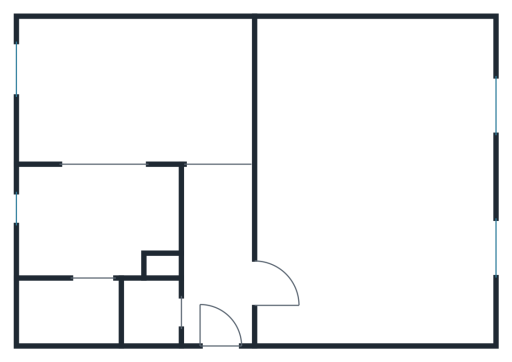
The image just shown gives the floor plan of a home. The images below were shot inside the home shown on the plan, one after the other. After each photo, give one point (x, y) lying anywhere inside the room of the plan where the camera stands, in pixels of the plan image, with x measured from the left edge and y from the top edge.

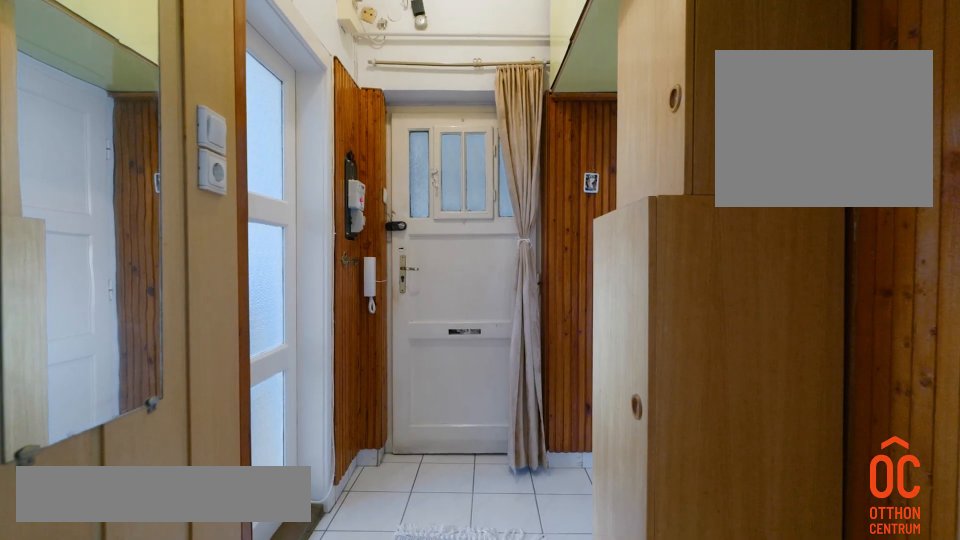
(211, 271)
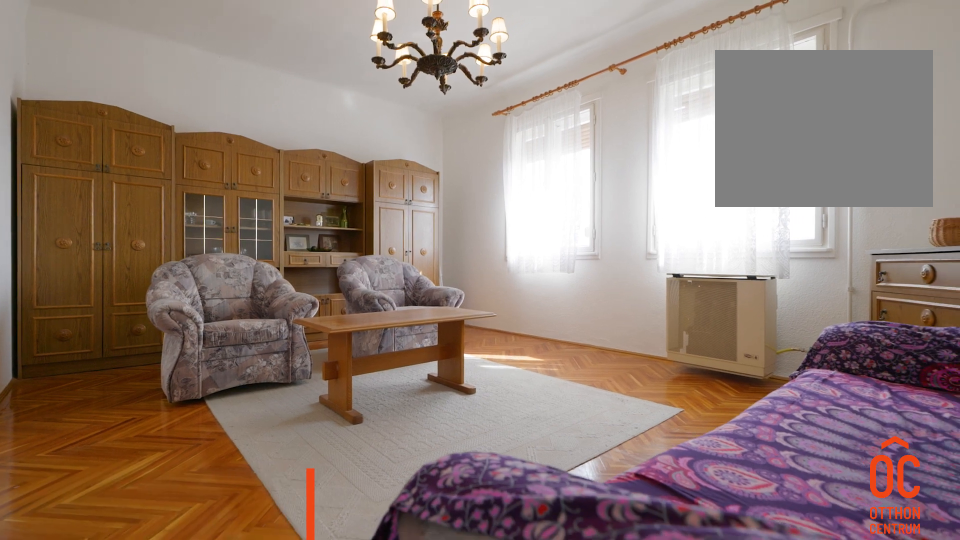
(376, 192)
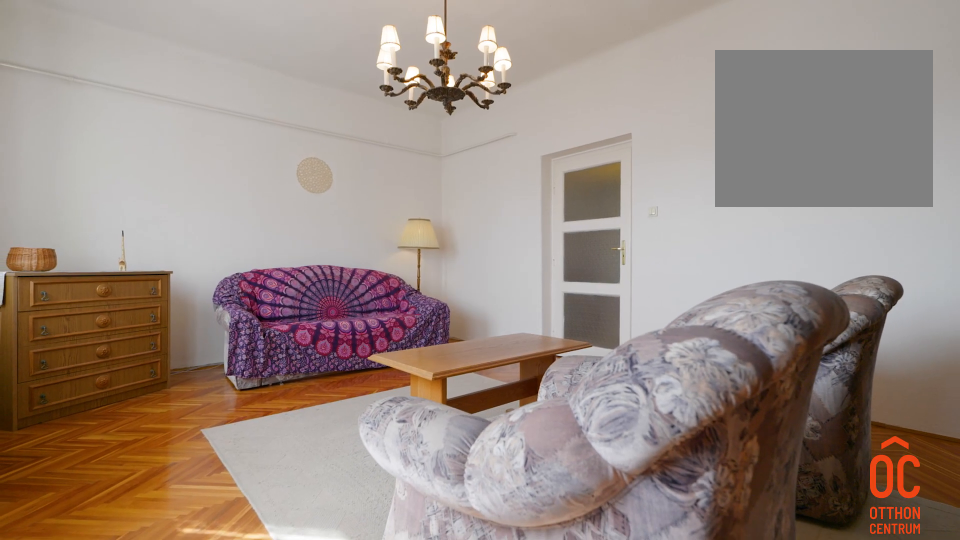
(376, 192)
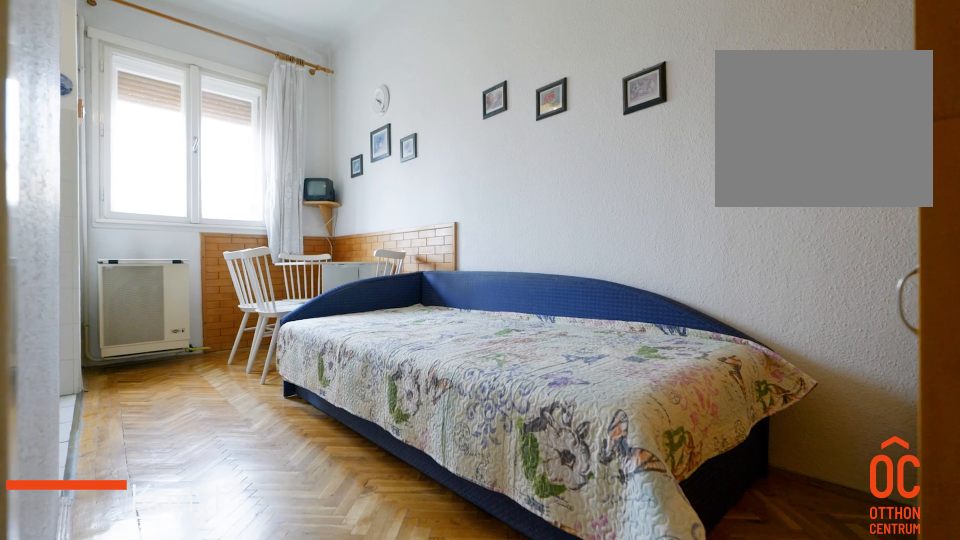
(111, 87)
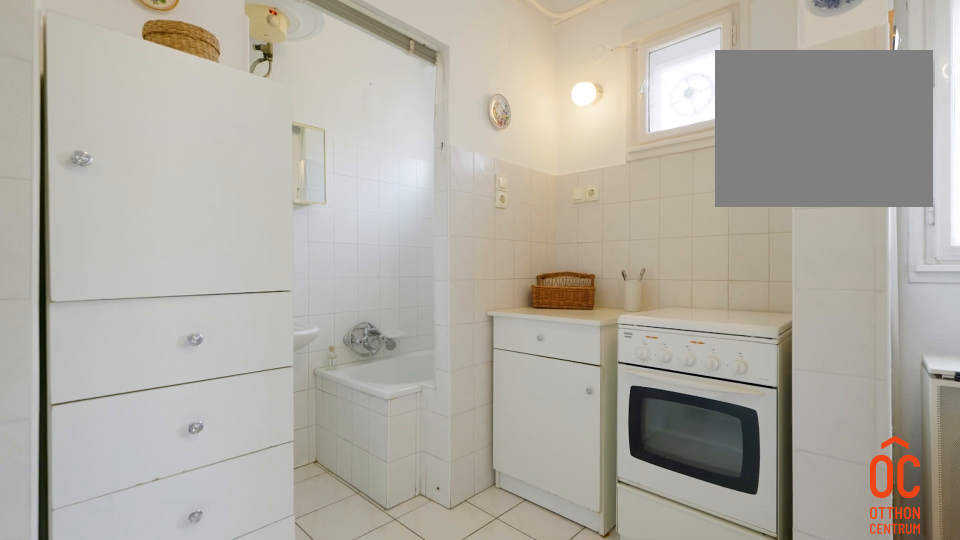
(89, 222)
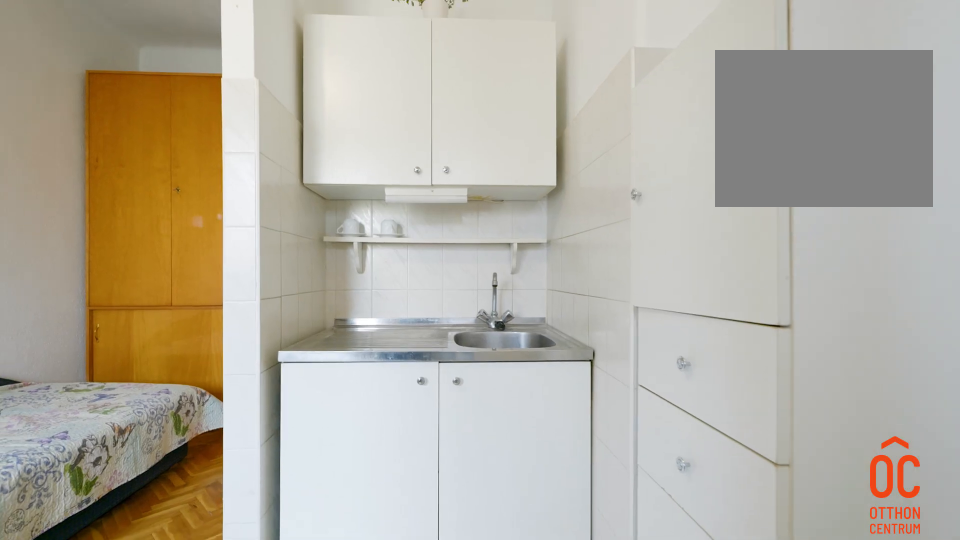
(89, 222)
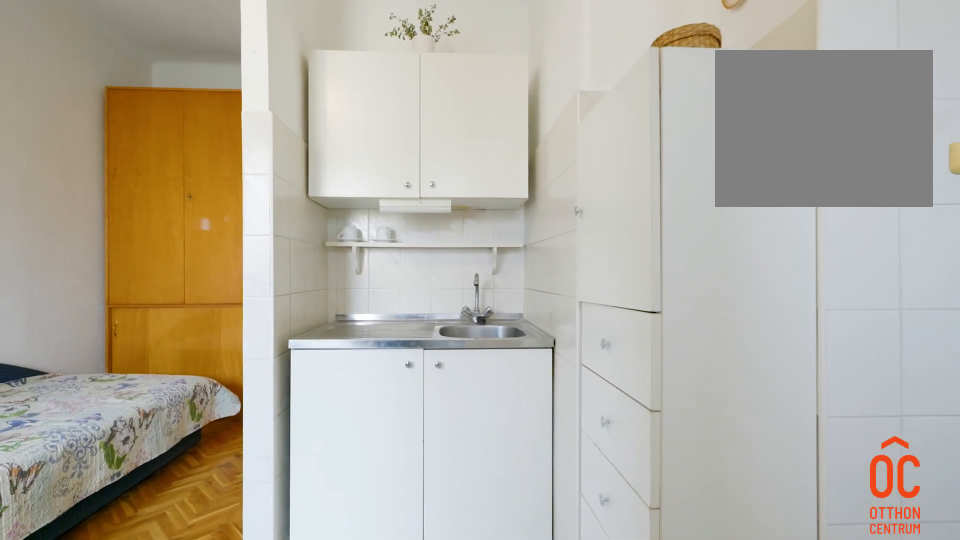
(89, 222)
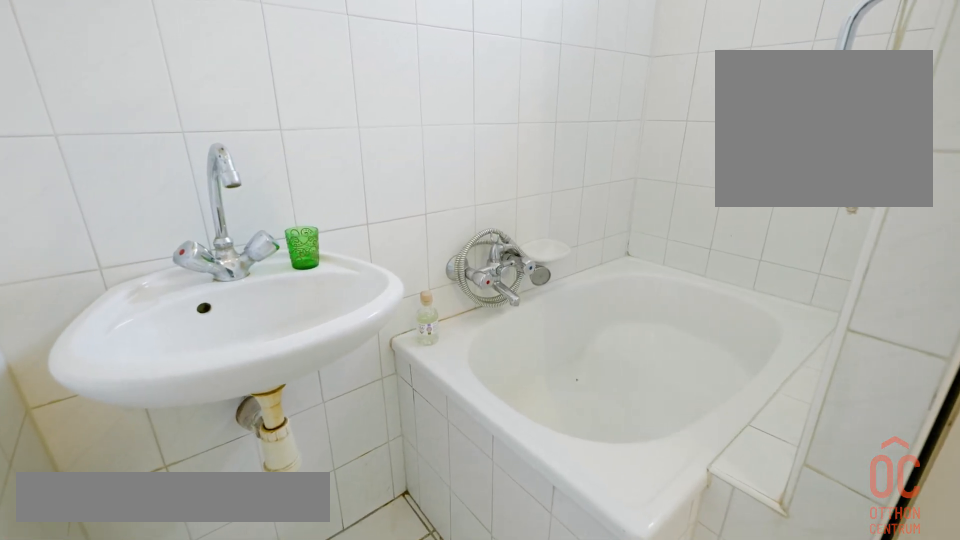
(90, 313)
